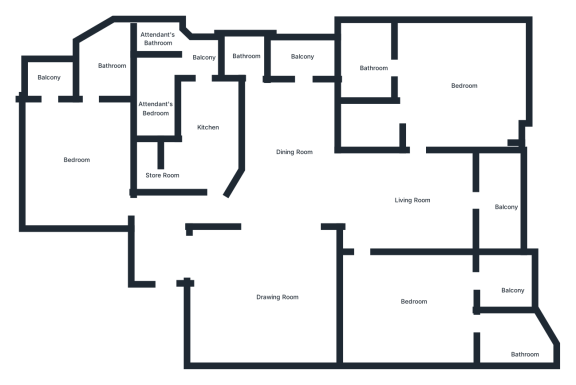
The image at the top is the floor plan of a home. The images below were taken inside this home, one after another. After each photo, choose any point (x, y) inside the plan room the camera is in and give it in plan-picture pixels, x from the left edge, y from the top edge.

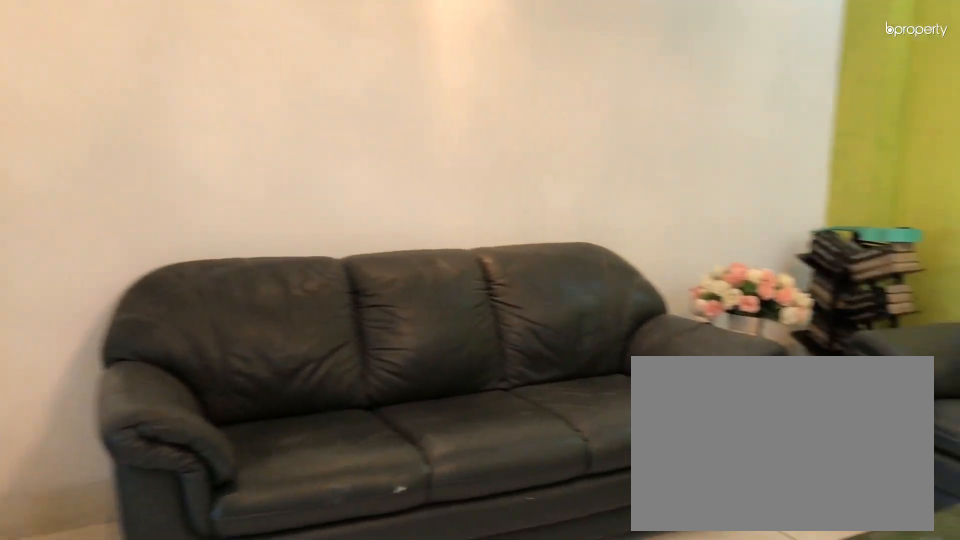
(267, 297)
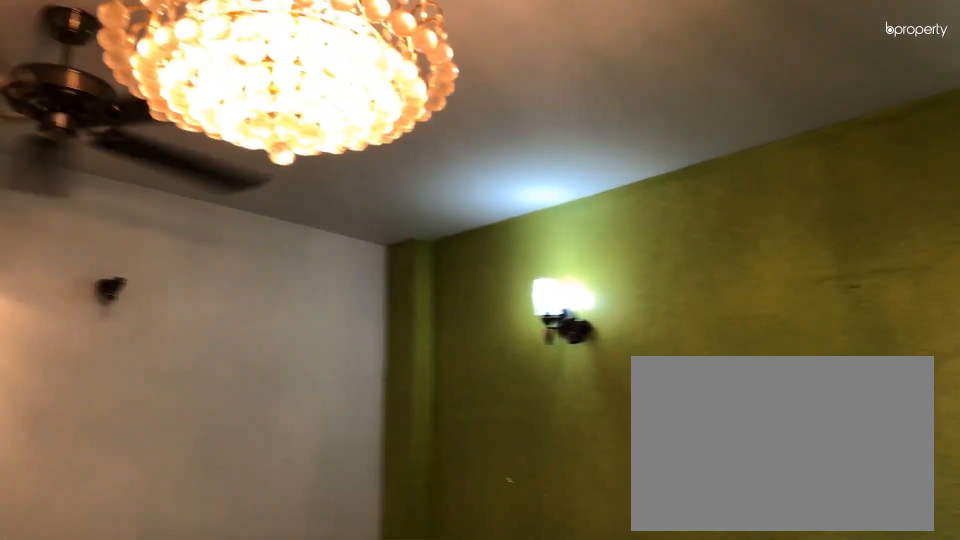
(256, 285)
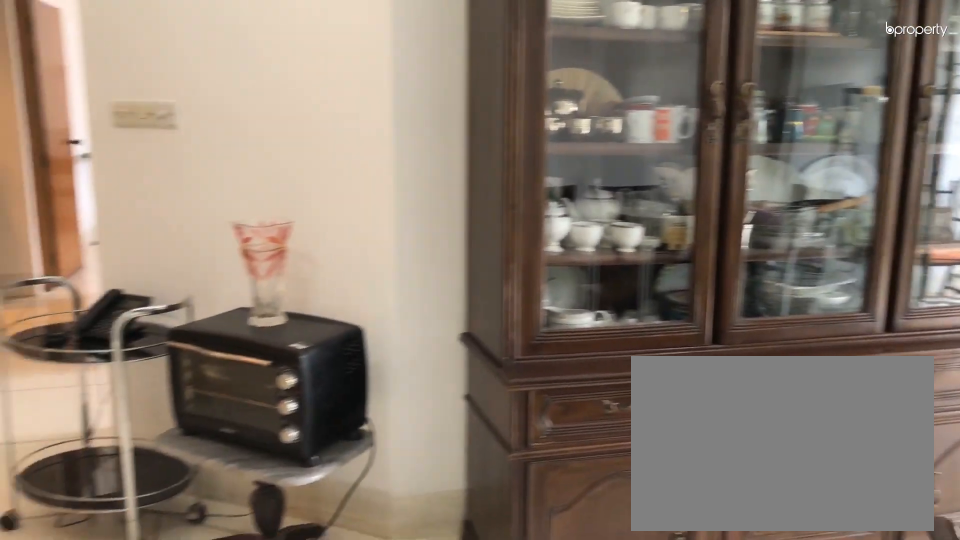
(291, 141)
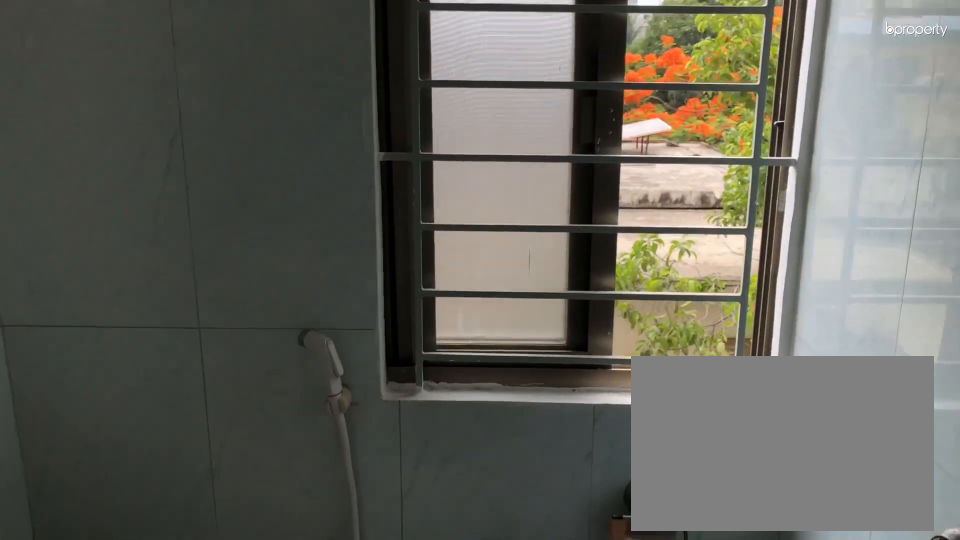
(242, 53)
